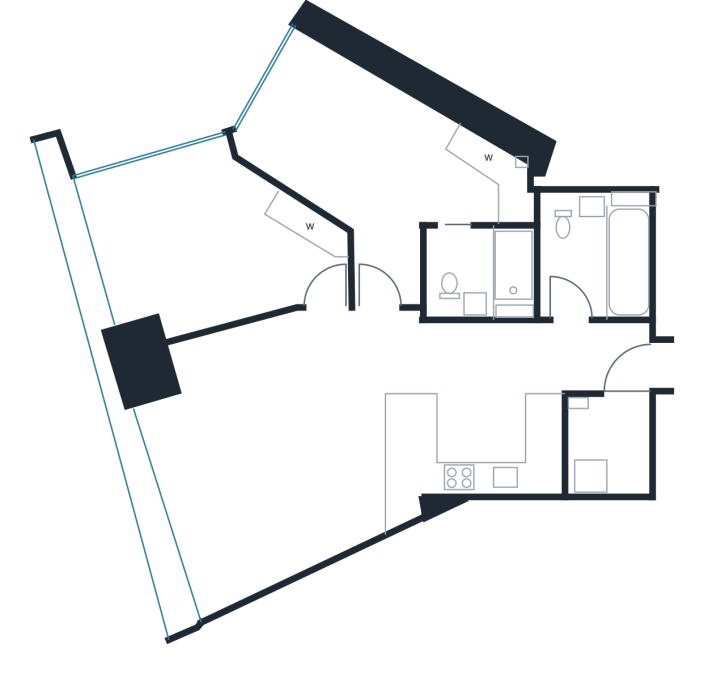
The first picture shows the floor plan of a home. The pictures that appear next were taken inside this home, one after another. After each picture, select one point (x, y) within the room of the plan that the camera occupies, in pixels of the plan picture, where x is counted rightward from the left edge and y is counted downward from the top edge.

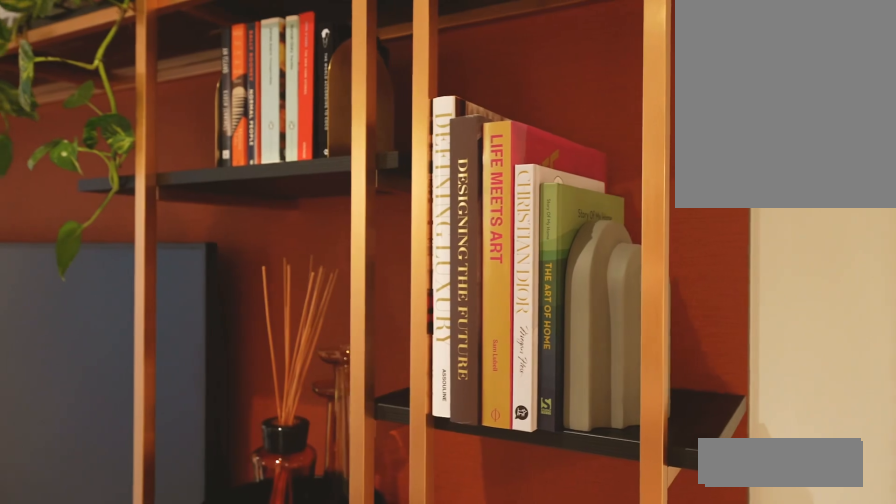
(275, 487)
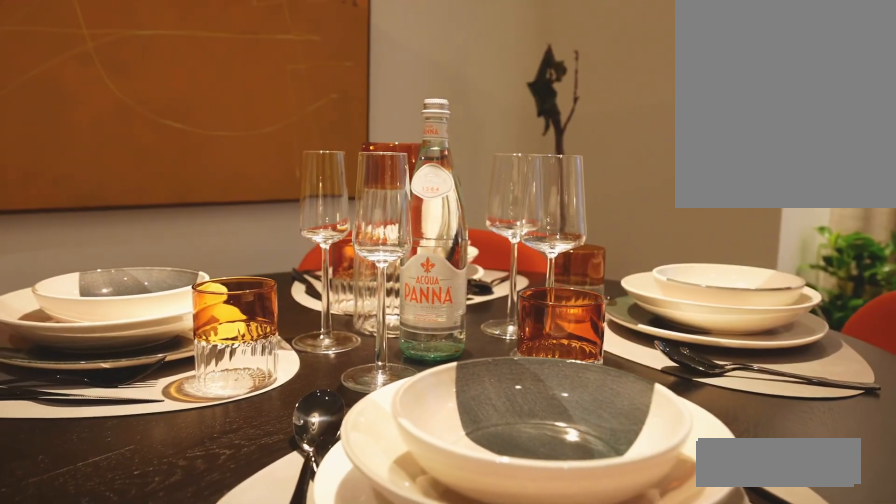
(241, 362)
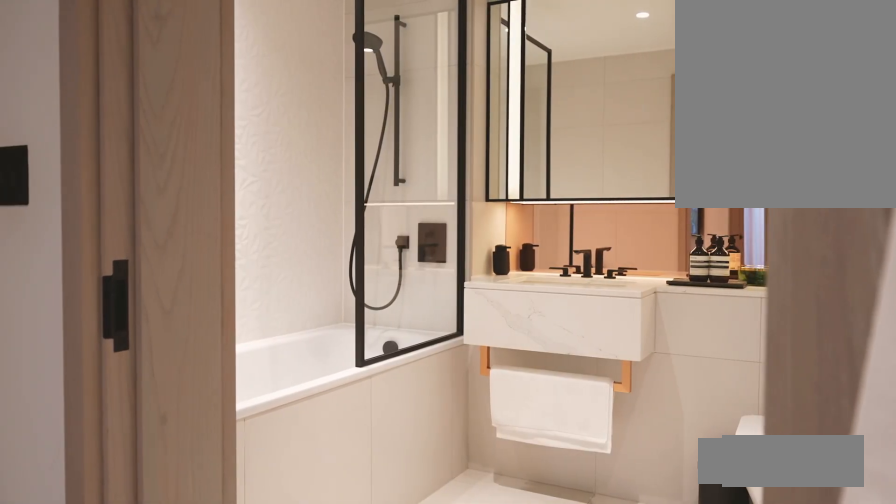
(599, 258)
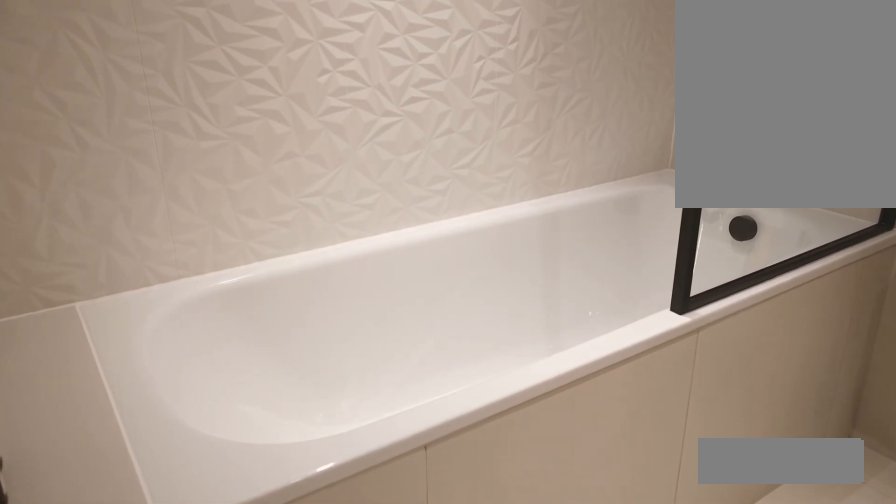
(599, 258)
